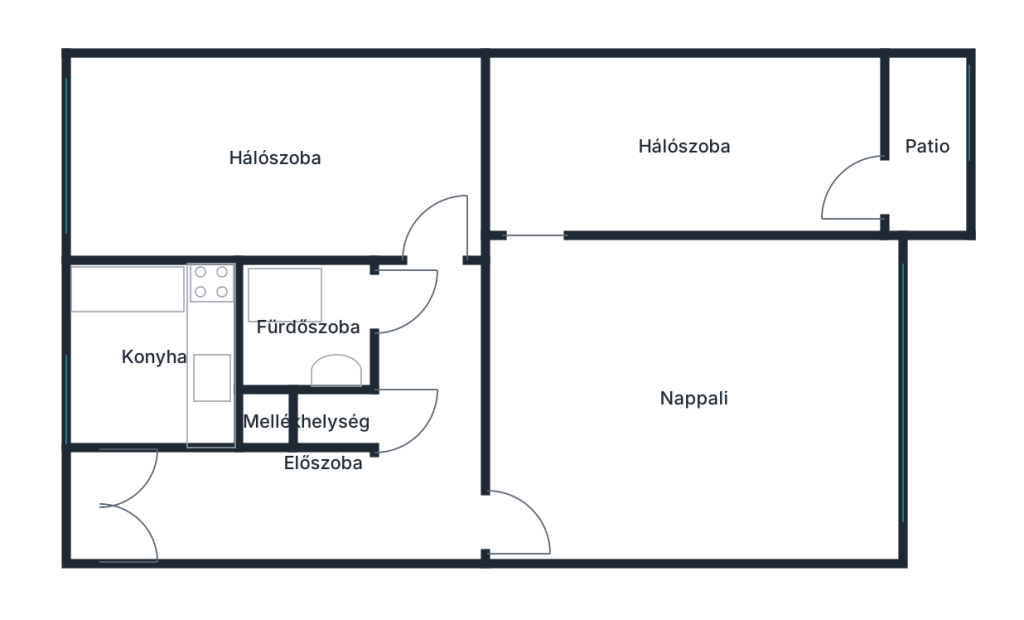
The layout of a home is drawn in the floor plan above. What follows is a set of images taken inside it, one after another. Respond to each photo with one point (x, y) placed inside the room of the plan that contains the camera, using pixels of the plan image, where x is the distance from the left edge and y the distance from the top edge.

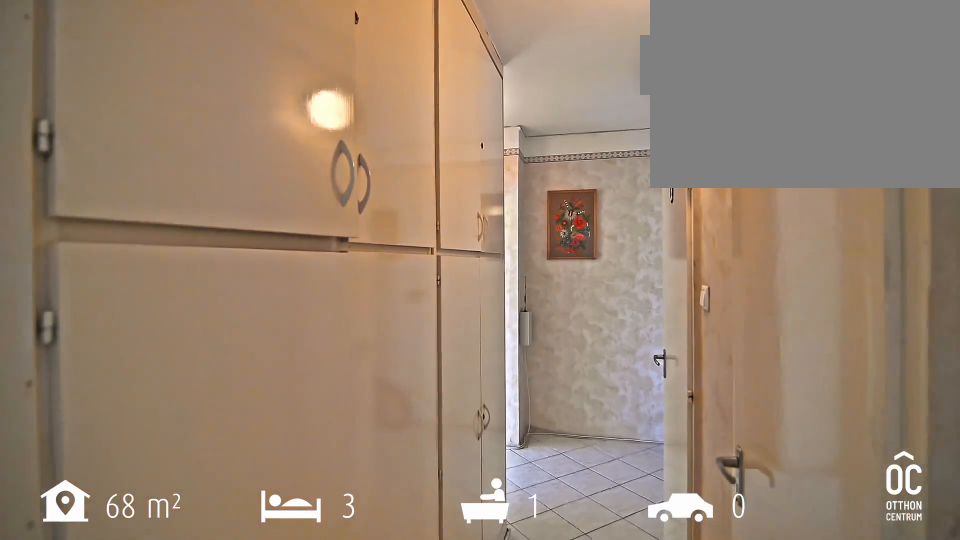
(424, 380)
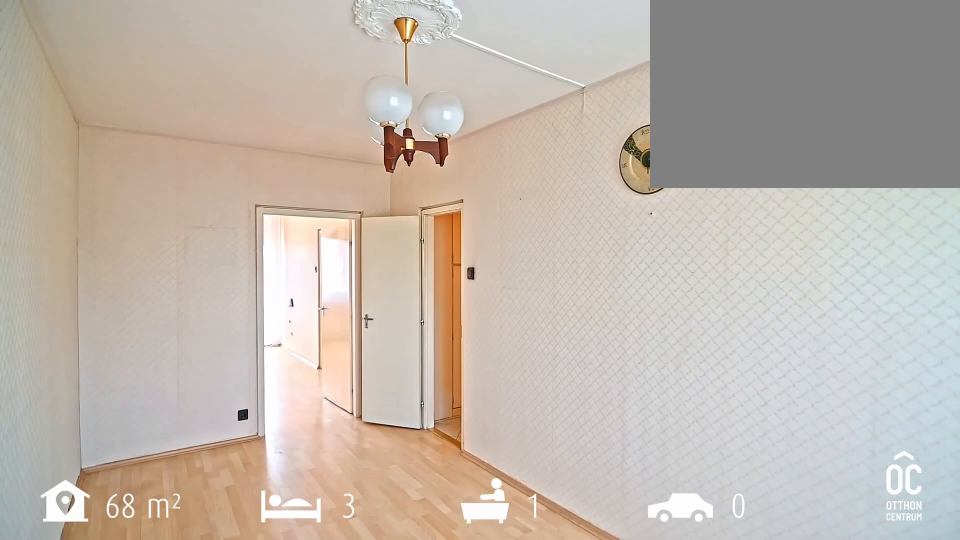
(282, 165)
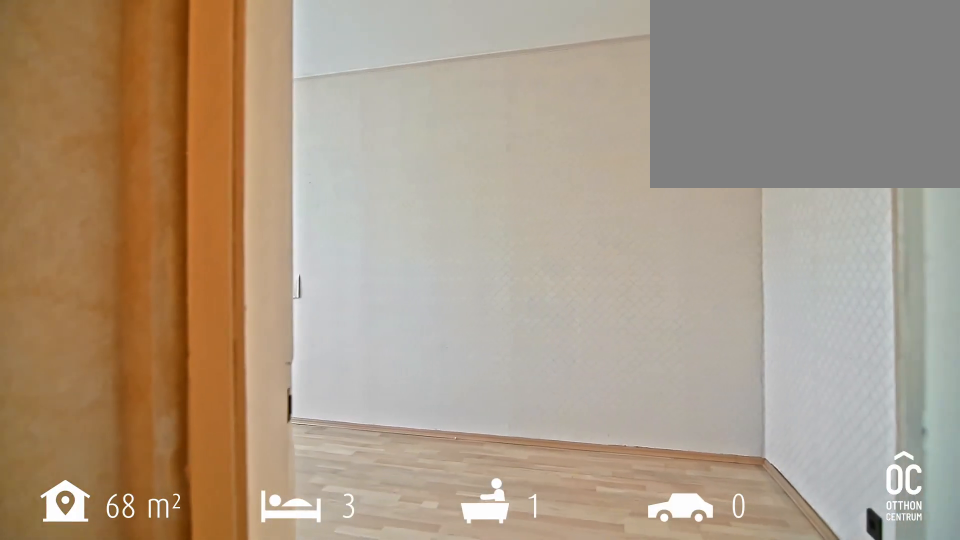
(282, 165)
